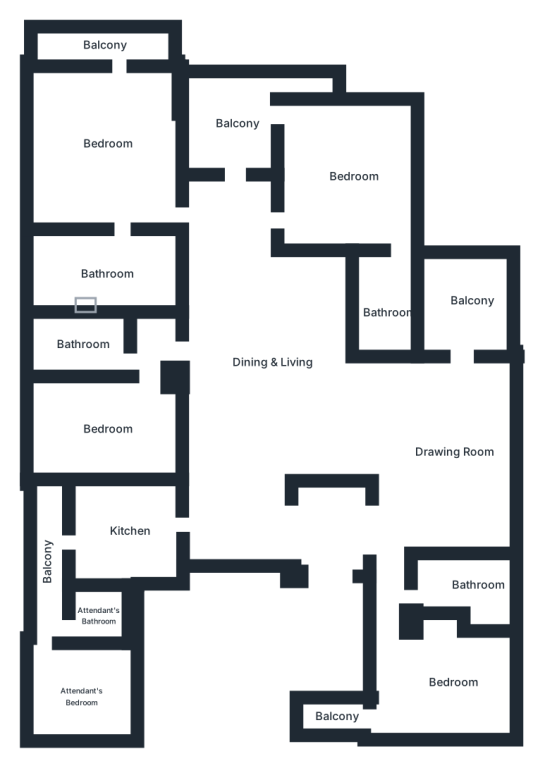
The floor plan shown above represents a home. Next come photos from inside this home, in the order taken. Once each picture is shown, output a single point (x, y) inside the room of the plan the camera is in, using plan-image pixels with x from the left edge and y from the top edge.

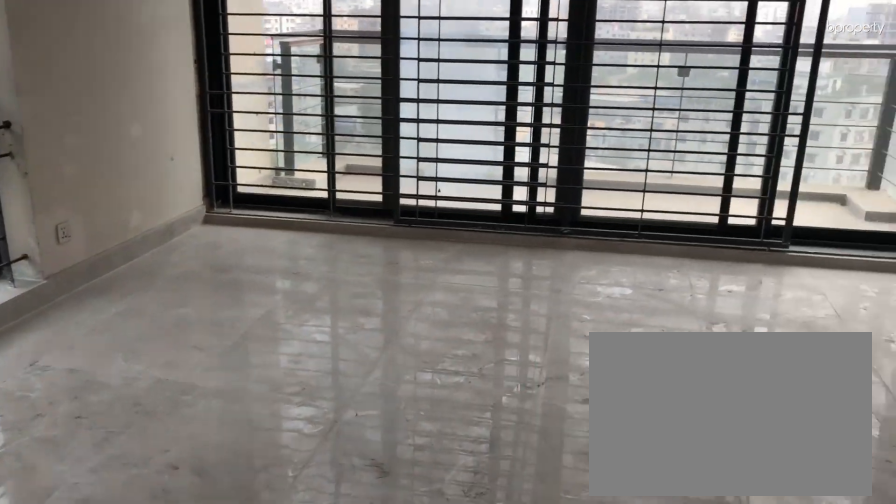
(104, 139)
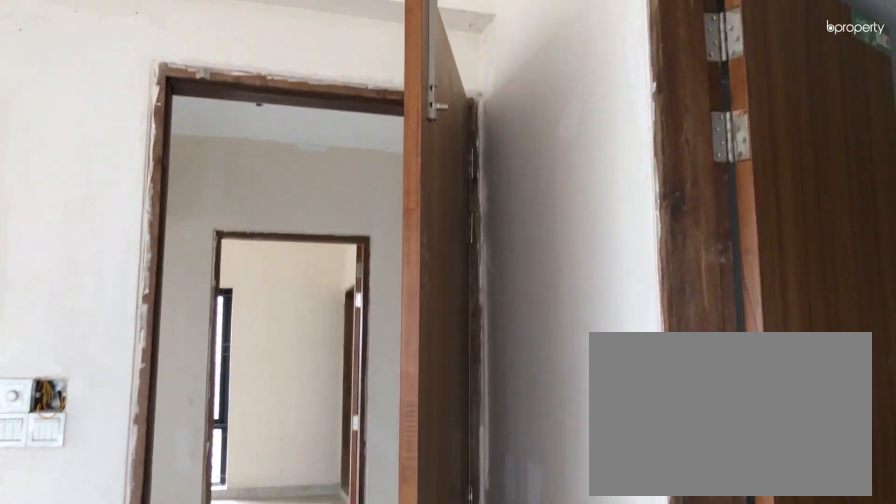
(104, 139)
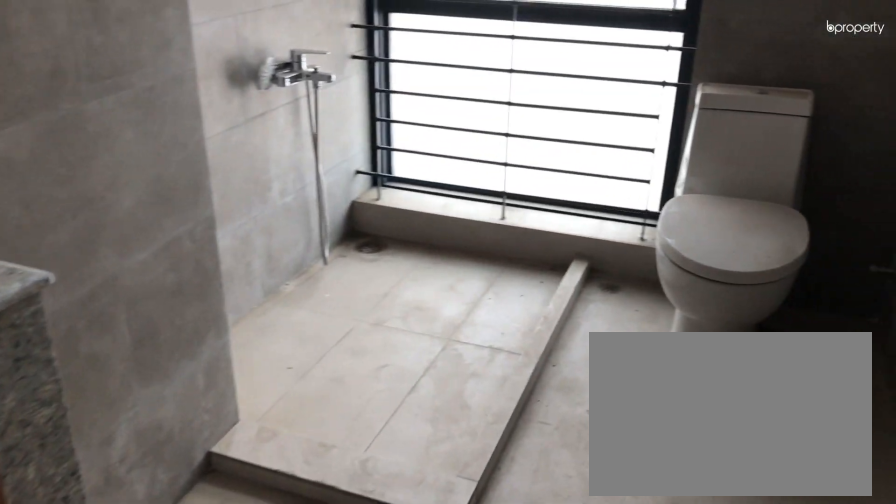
(106, 268)
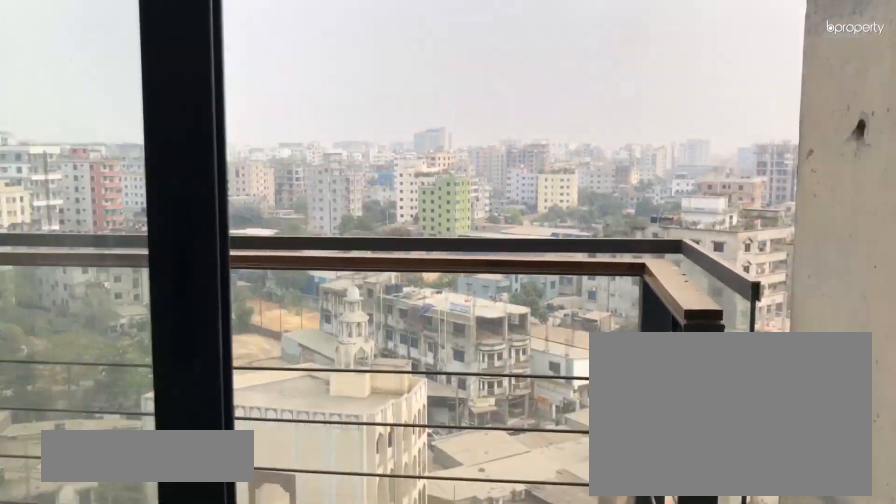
(95, 41)
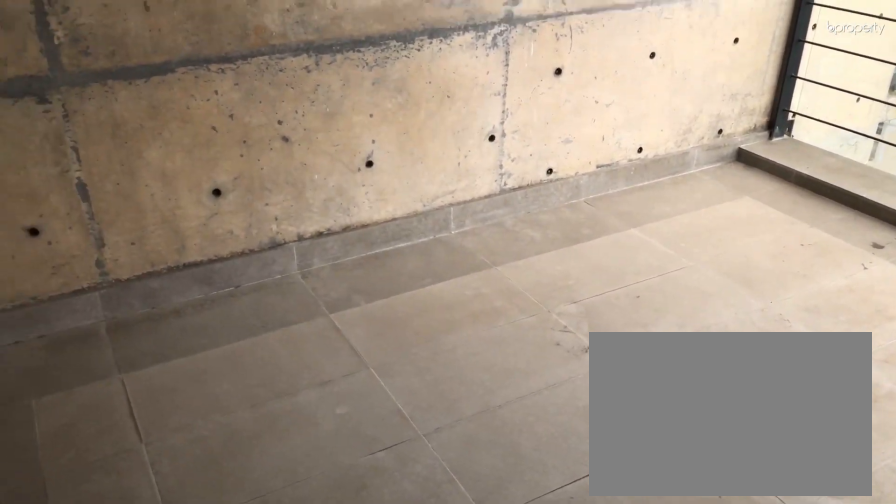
(233, 115)
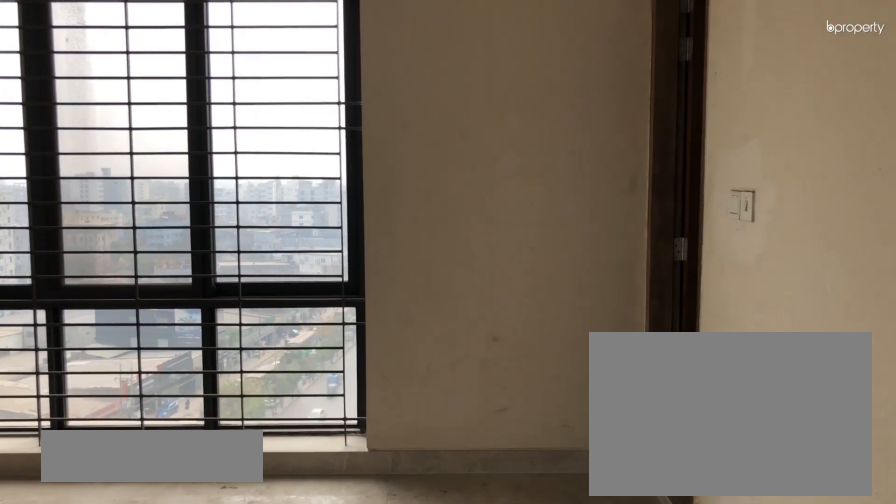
(345, 170)
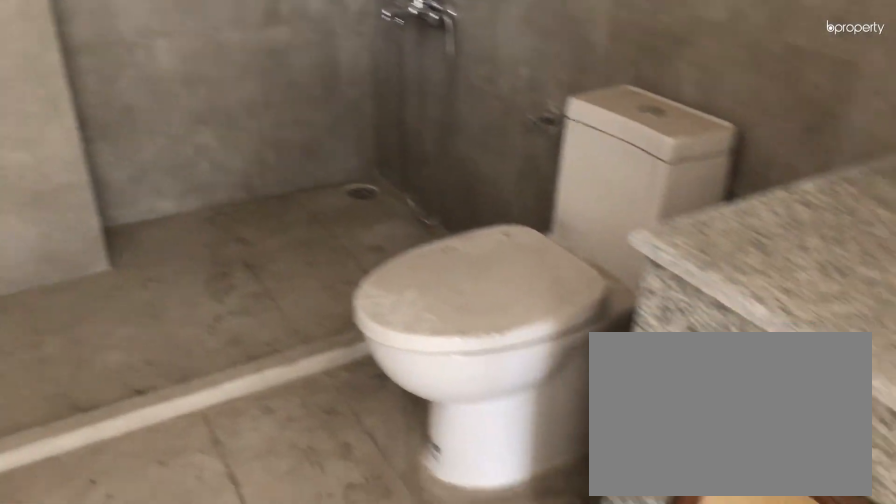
(384, 305)
